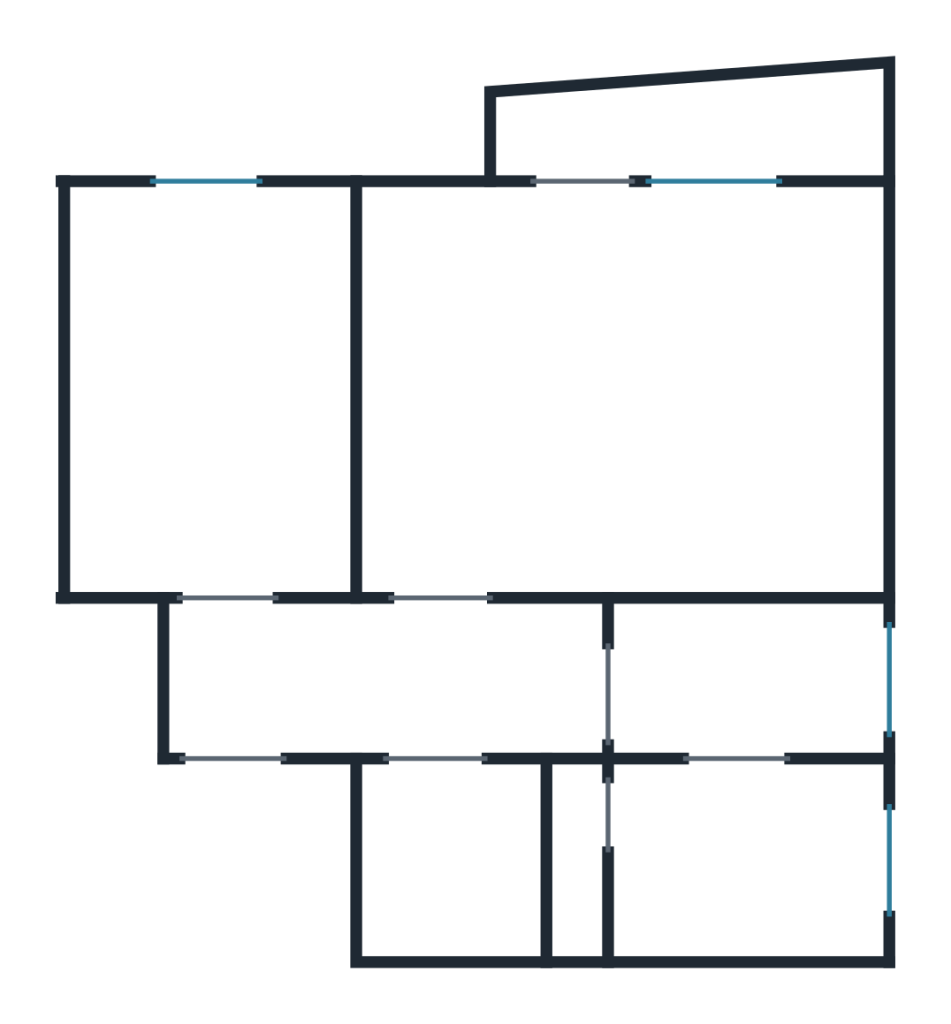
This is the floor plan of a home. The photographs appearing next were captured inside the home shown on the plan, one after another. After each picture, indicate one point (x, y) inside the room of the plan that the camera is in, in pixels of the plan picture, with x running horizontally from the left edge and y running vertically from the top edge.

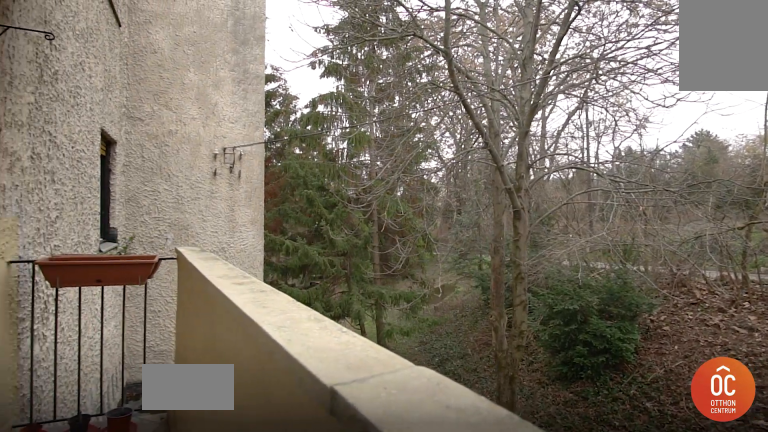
(713, 131)
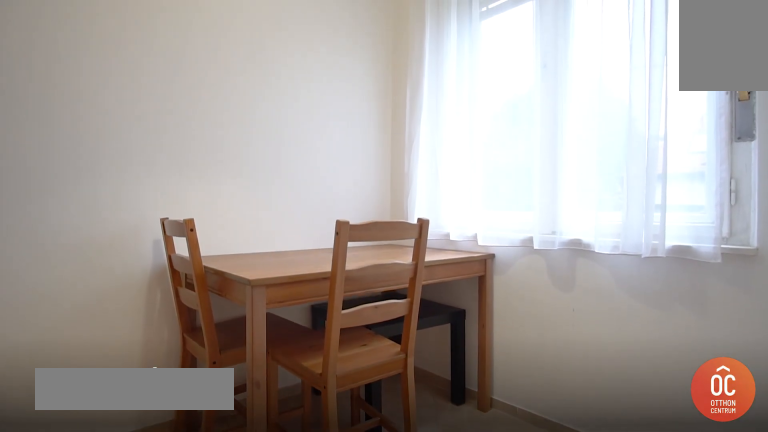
(699, 681)
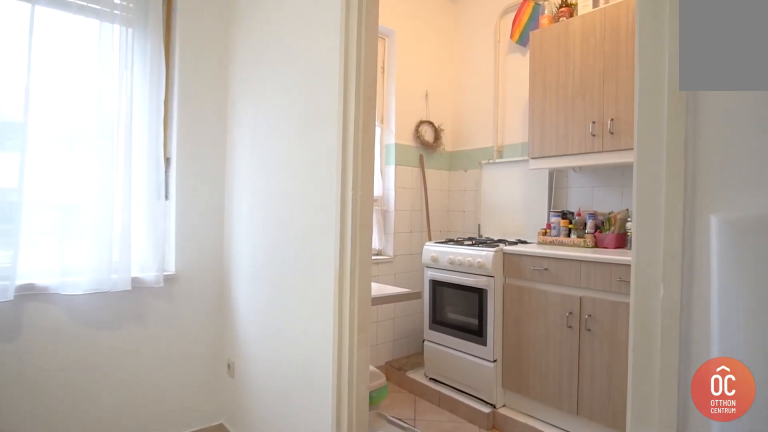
(700, 680)
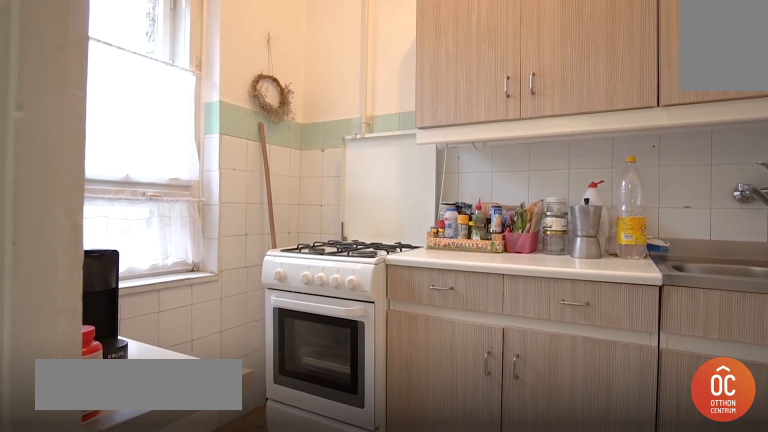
(766, 851)
